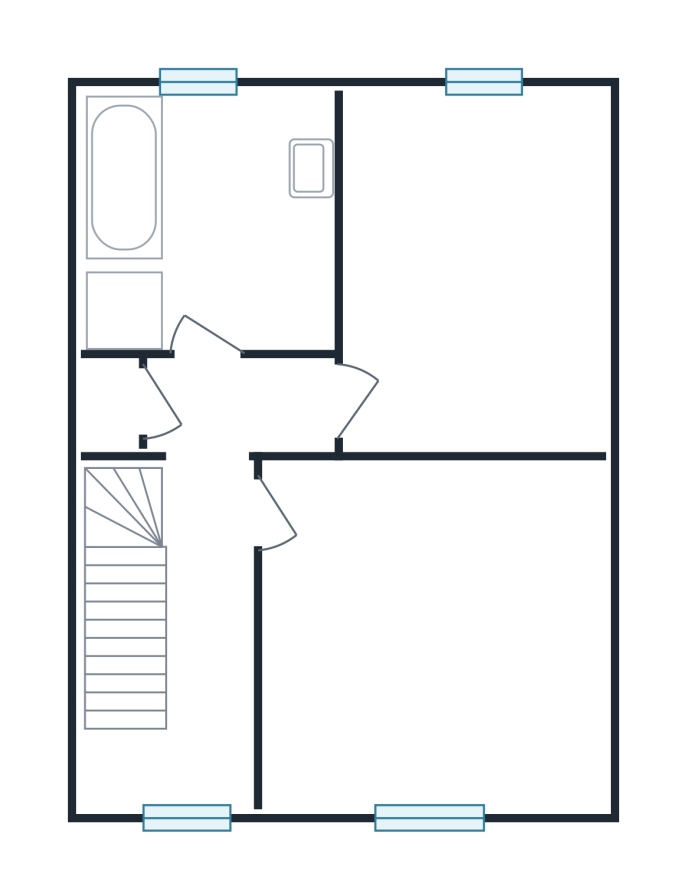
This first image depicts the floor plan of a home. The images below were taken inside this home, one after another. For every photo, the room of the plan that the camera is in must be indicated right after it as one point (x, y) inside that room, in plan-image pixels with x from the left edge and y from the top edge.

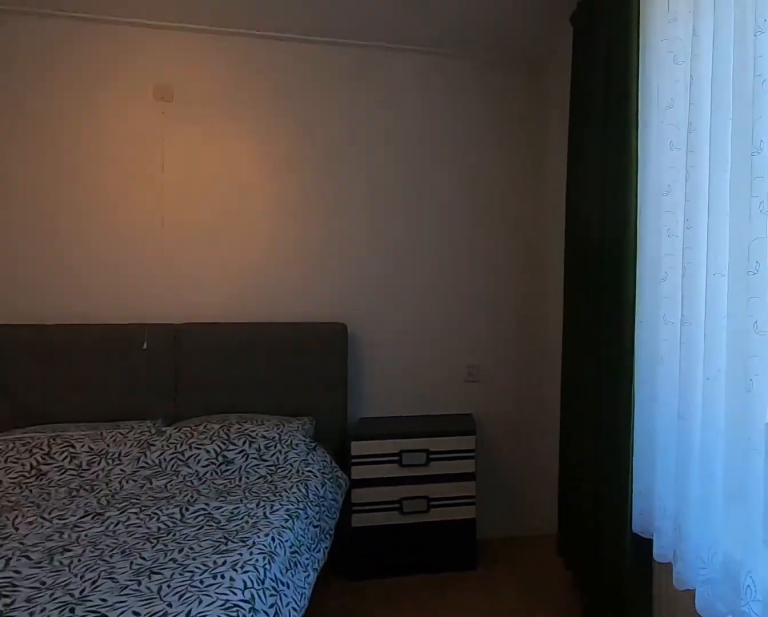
(431, 635)
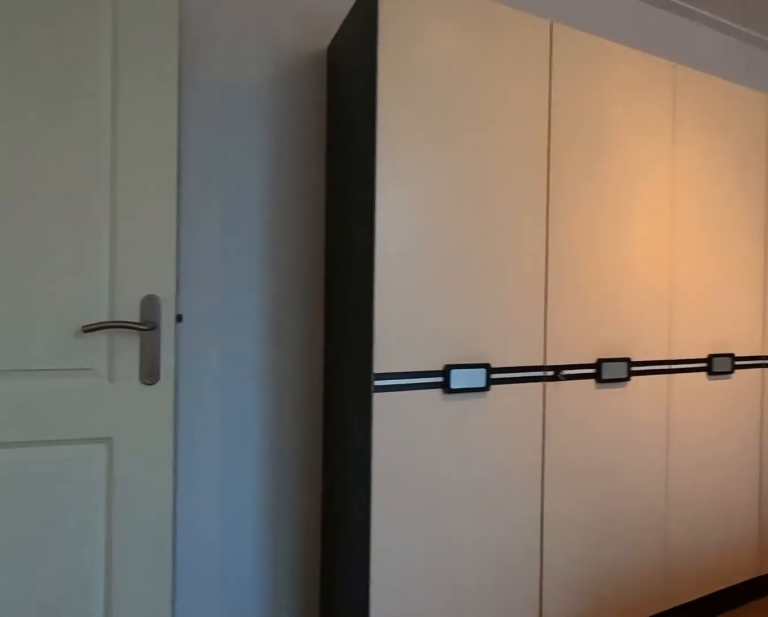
(431, 635)
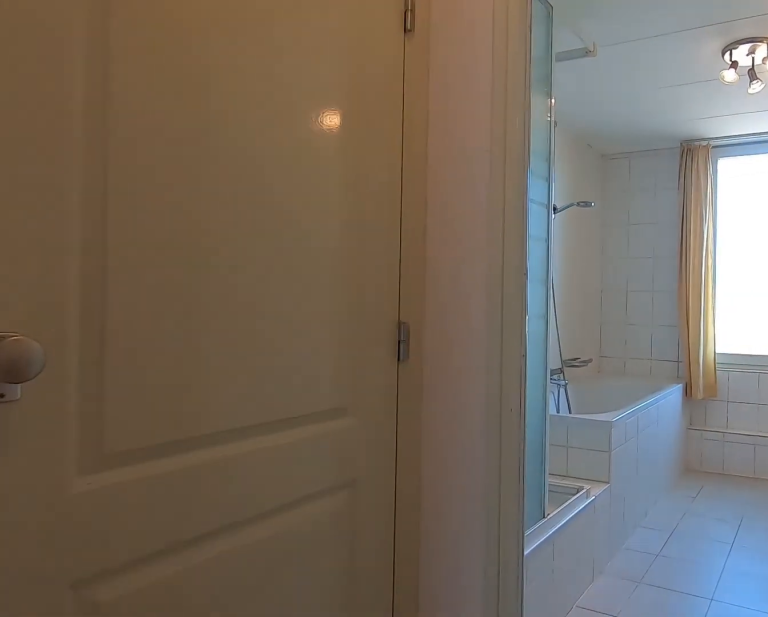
(209, 573)
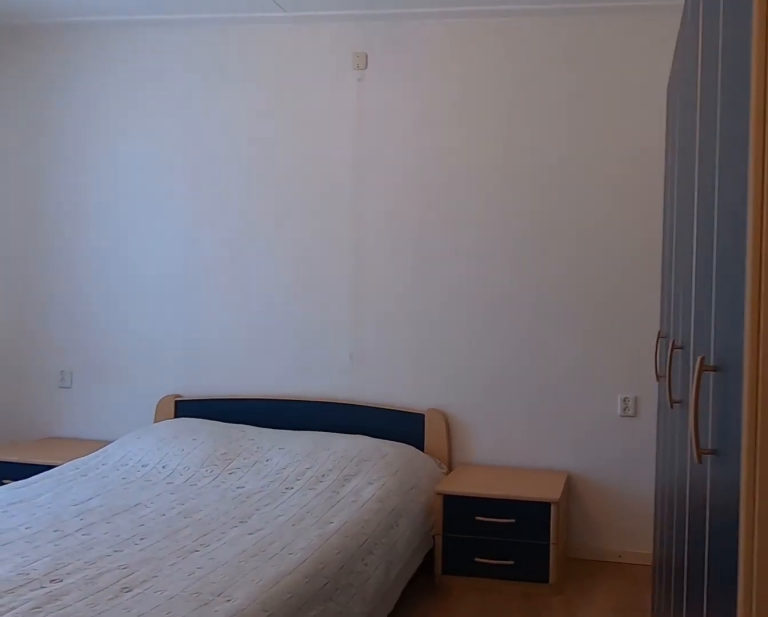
(471, 157)
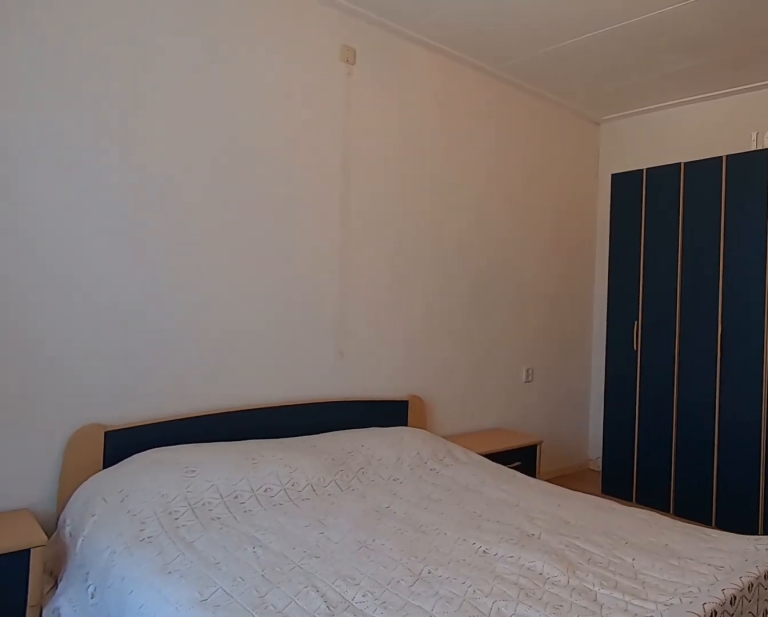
(471, 157)
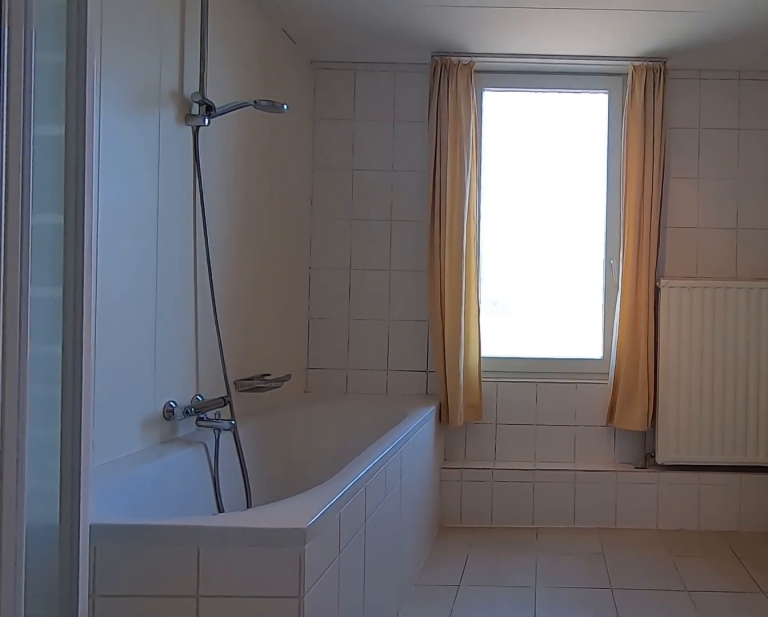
(209, 221)
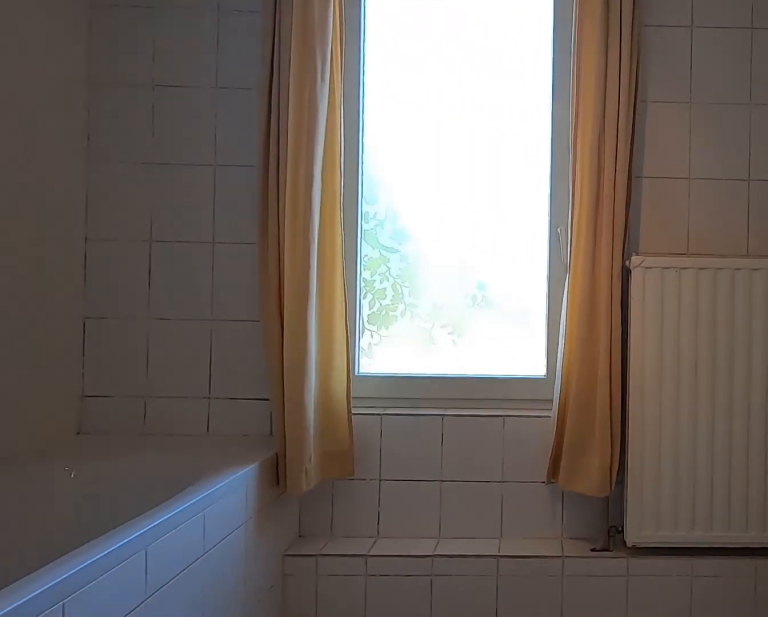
(209, 221)
